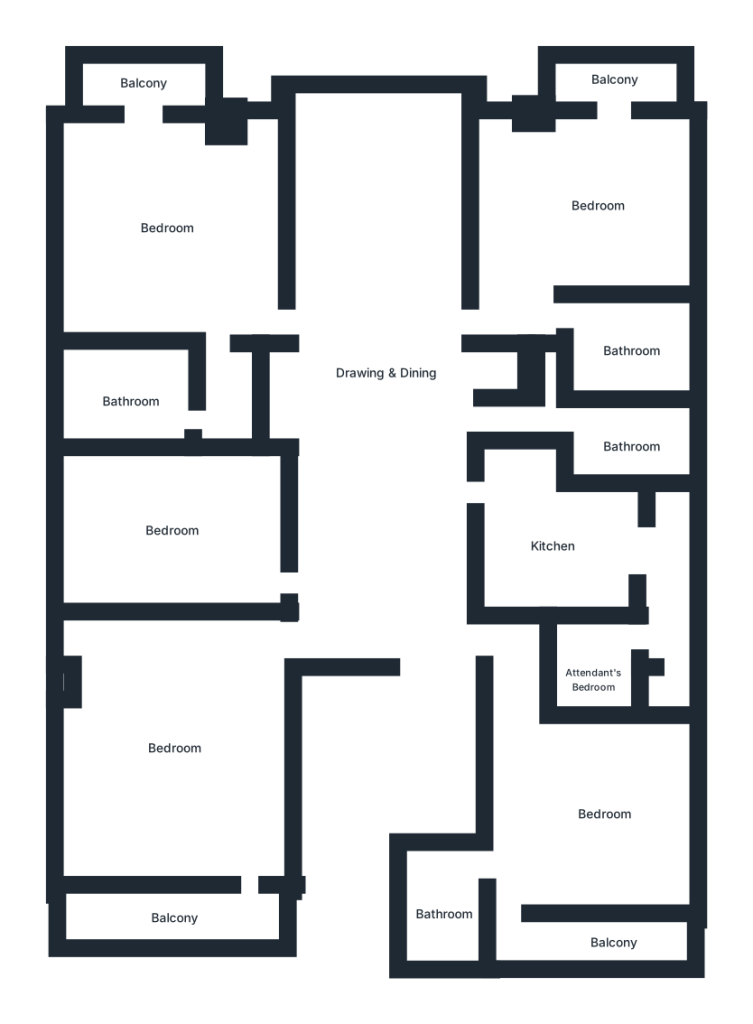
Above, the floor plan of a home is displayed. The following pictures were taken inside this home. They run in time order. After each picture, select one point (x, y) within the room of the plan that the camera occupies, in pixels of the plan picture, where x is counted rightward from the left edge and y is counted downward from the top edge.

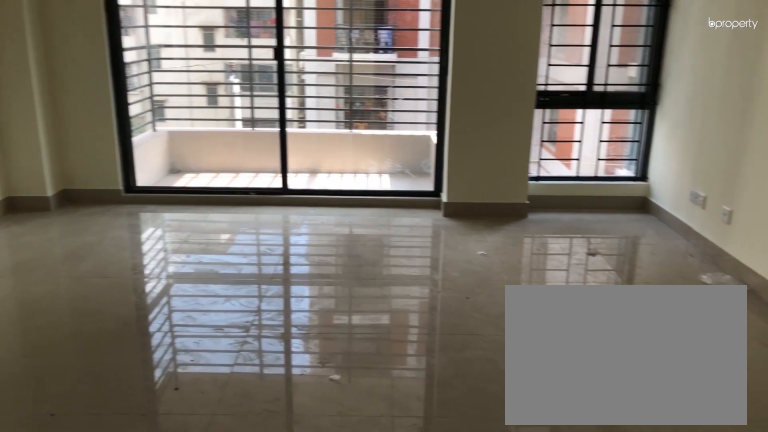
(163, 221)
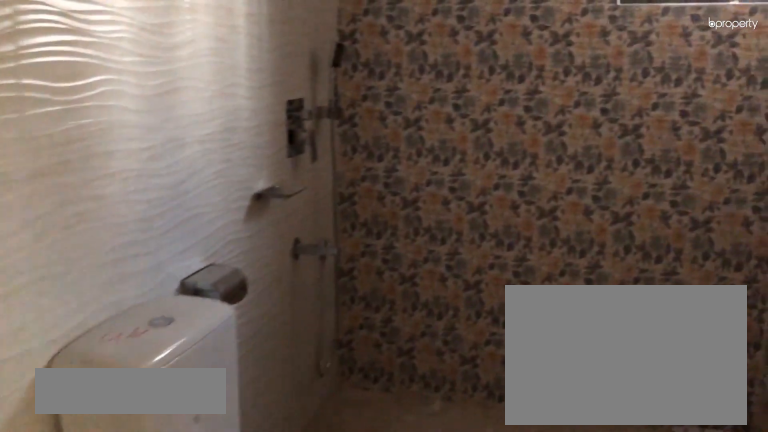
(130, 394)
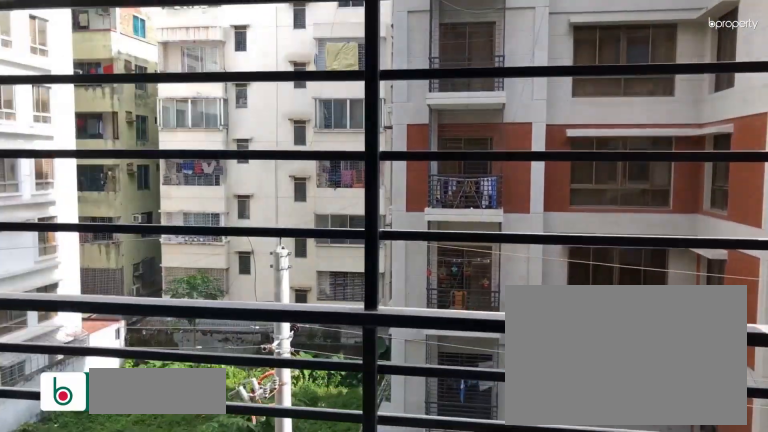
(138, 77)
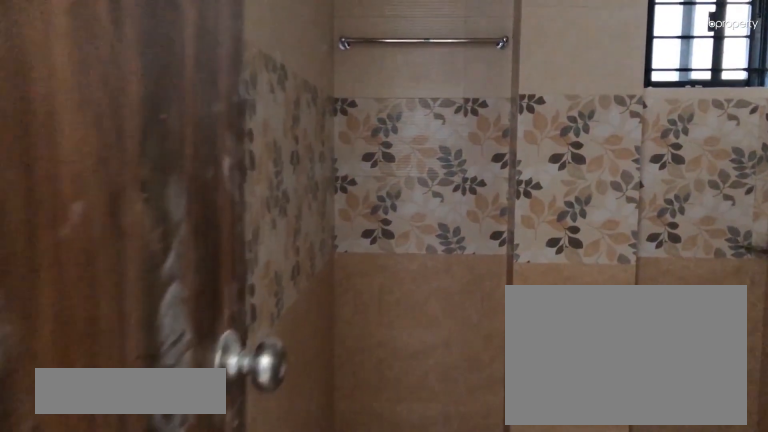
(627, 349)
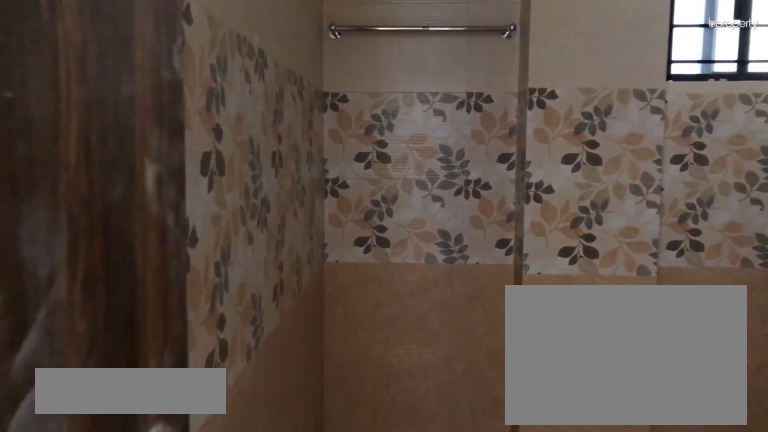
(627, 349)
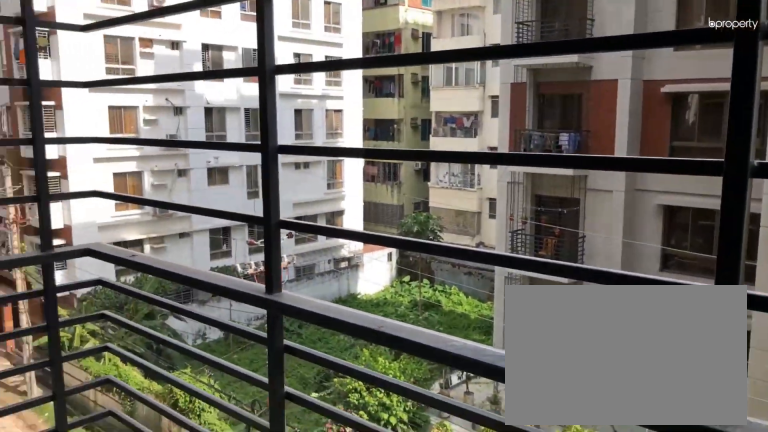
(612, 81)
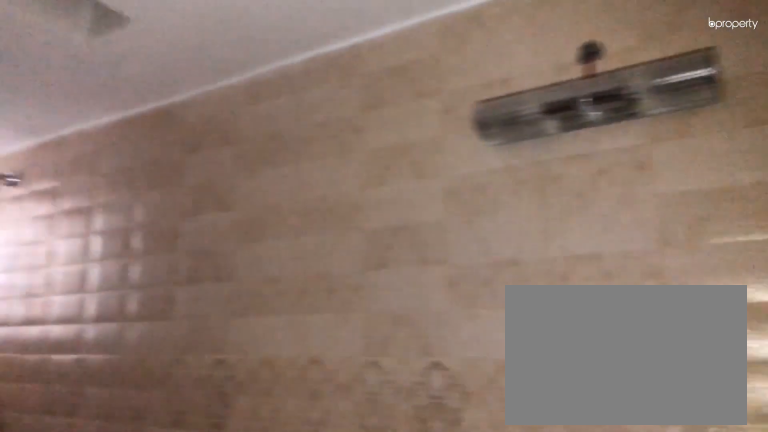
(629, 438)
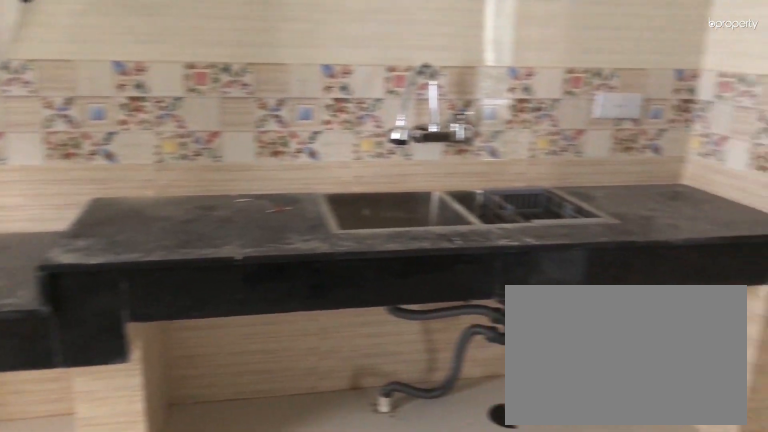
(566, 548)
